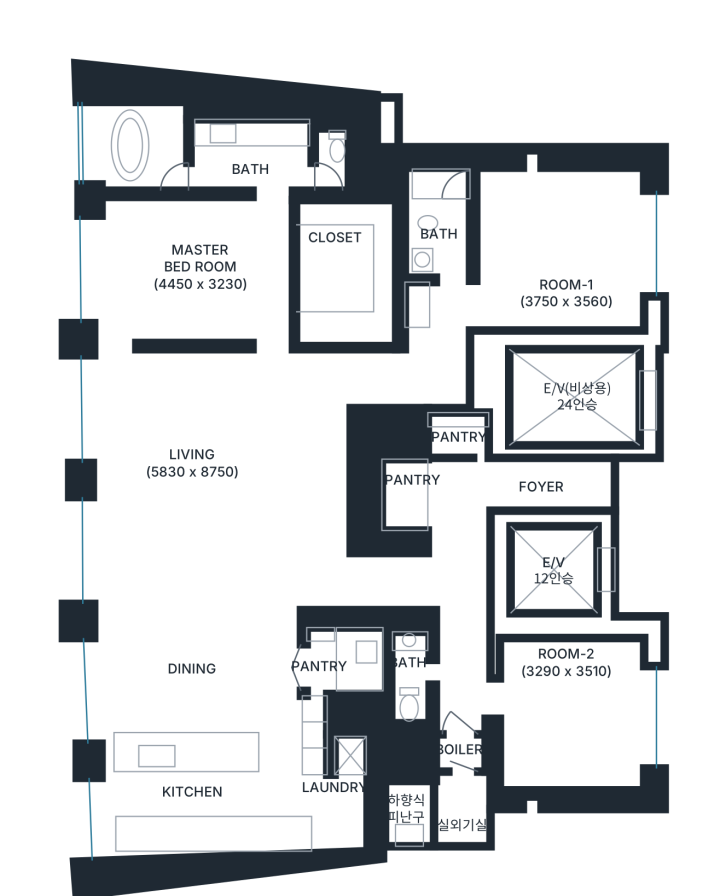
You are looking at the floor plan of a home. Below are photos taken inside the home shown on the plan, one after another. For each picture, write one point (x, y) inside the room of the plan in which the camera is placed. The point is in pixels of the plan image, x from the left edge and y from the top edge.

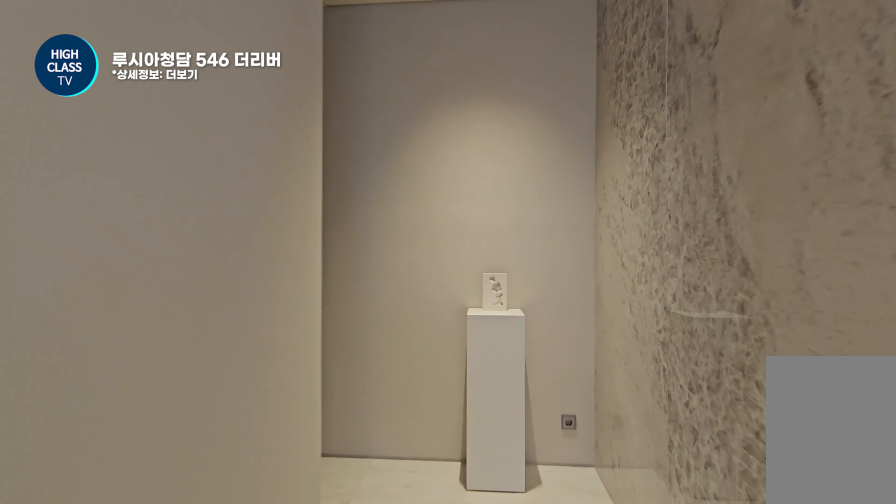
(408, 375)
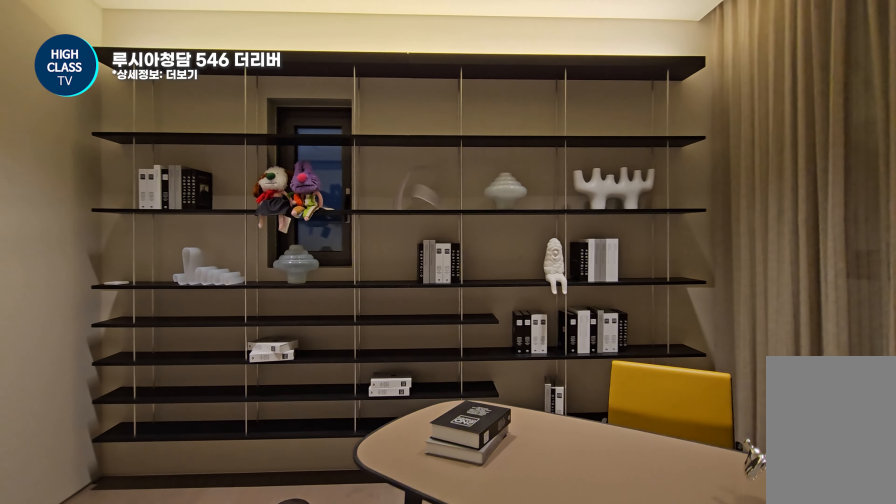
(523, 244)
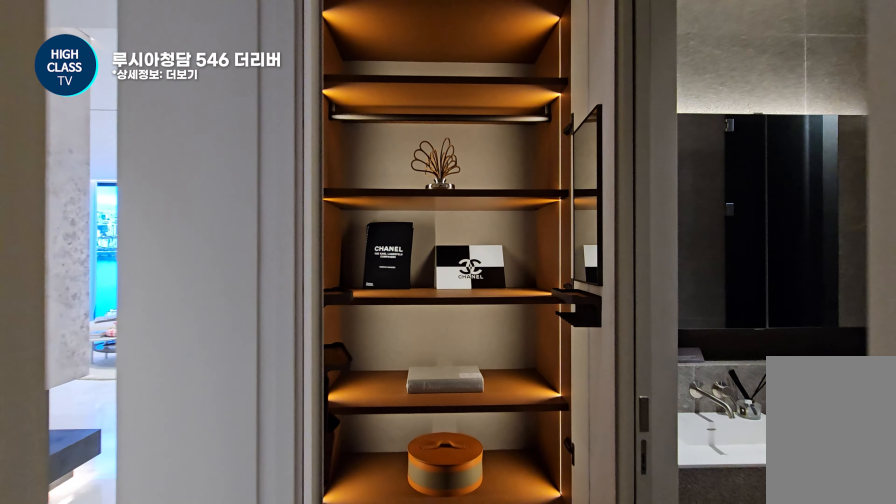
(523, 244)
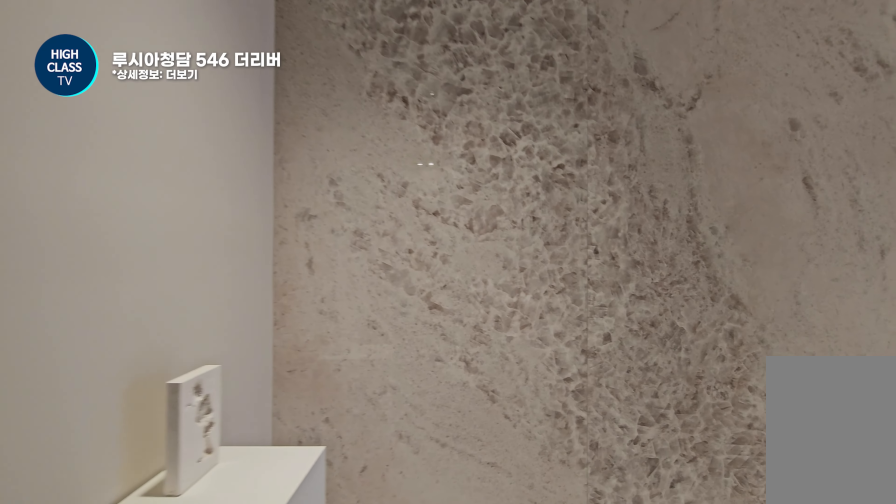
(408, 375)
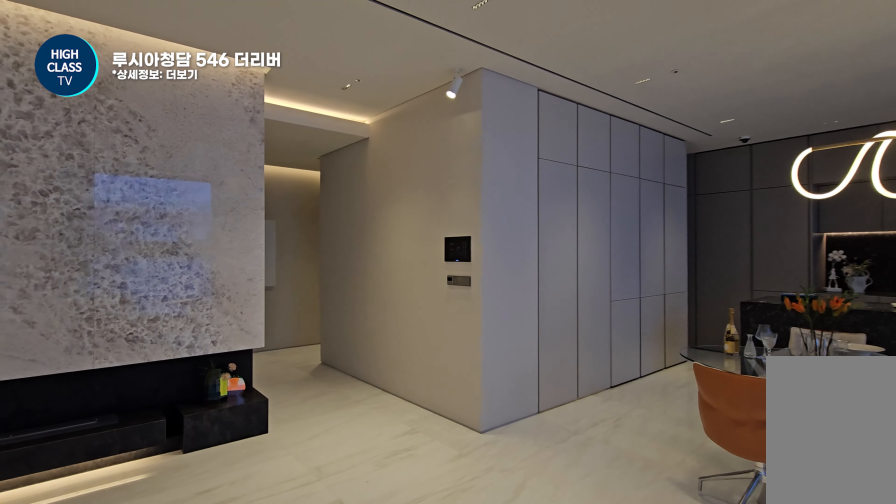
(218, 473)
